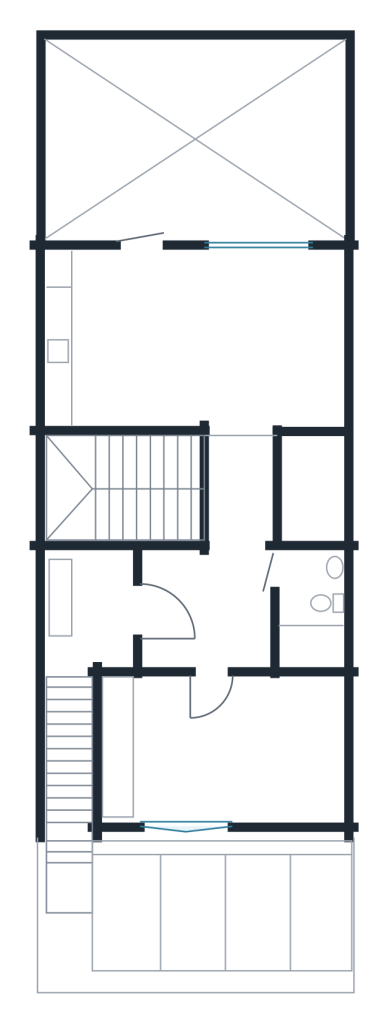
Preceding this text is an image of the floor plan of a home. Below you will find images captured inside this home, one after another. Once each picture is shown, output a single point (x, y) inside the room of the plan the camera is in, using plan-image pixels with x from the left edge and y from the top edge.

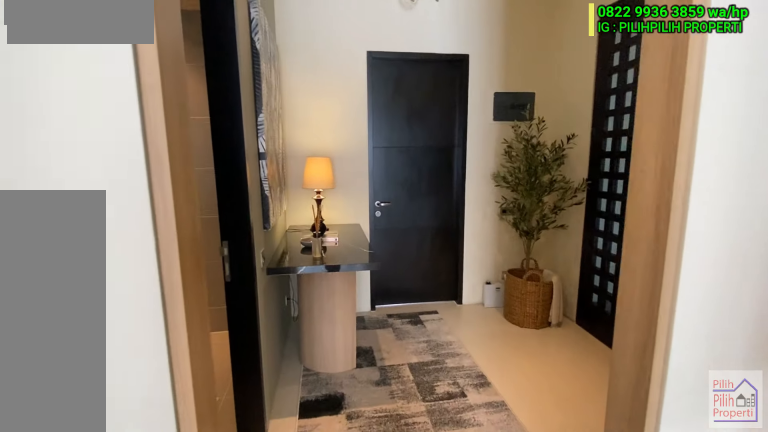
(201, 607)
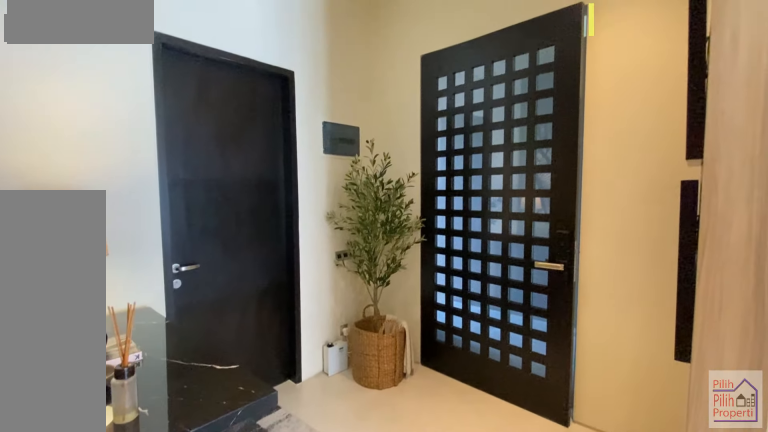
(201, 607)
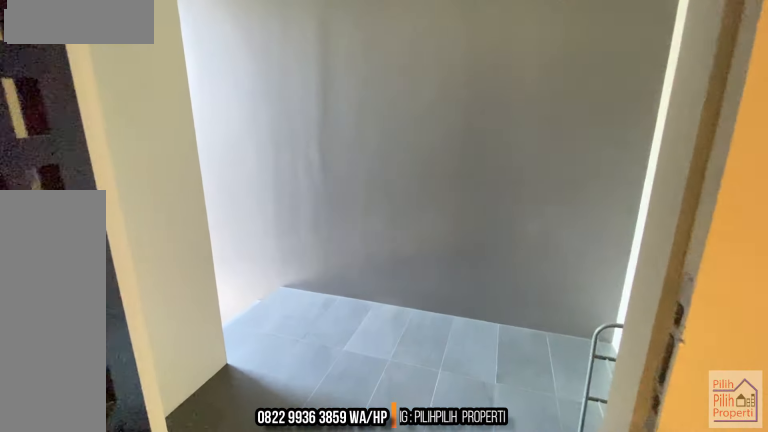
(87, 670)
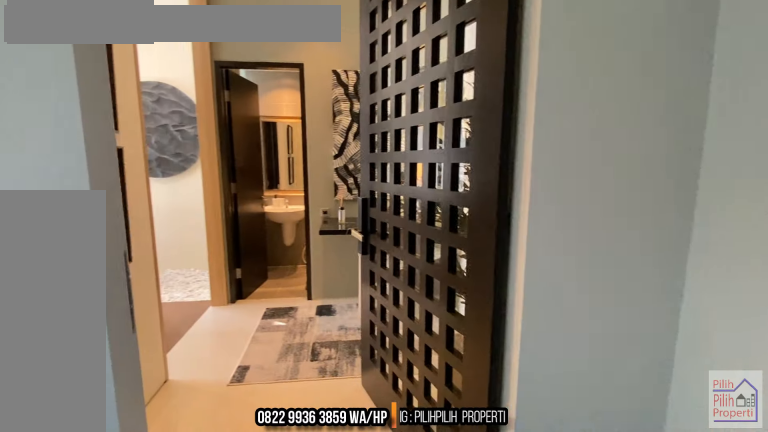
(87, 670)
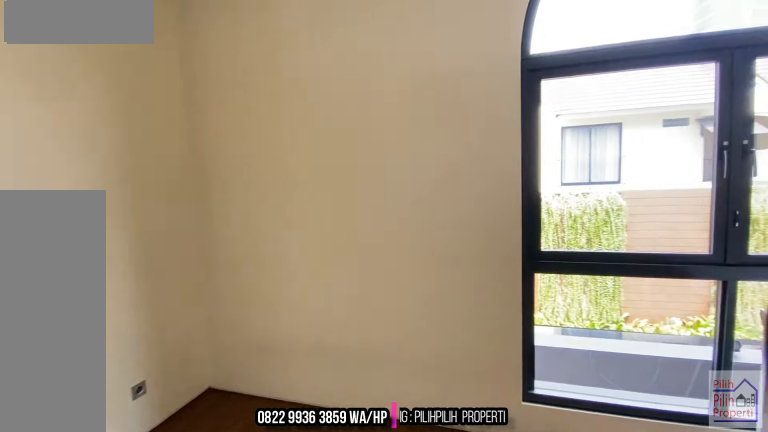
(216, 754)
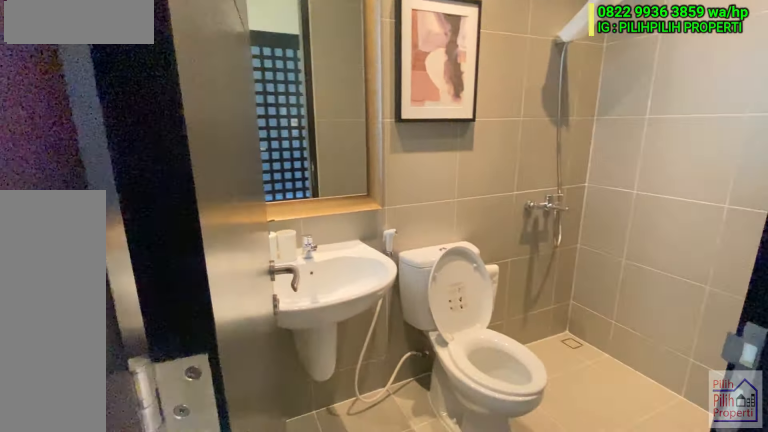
(308, 608)
